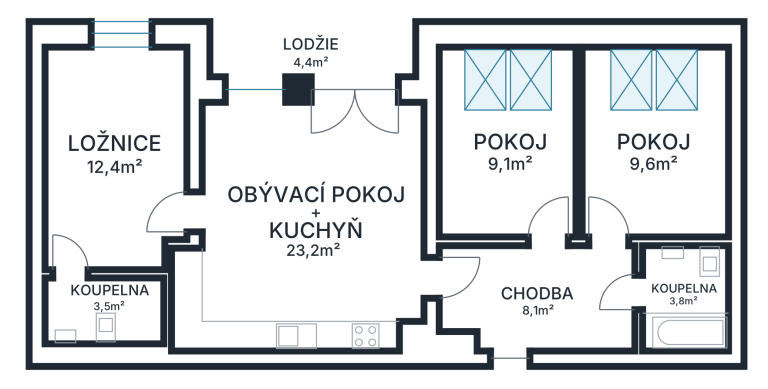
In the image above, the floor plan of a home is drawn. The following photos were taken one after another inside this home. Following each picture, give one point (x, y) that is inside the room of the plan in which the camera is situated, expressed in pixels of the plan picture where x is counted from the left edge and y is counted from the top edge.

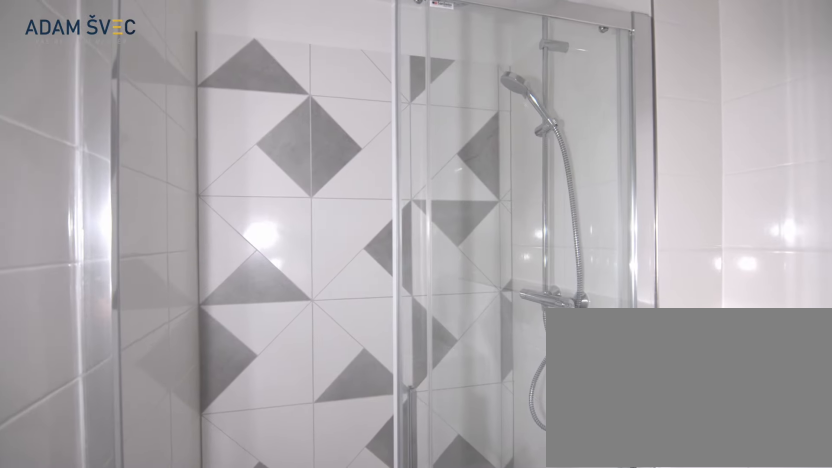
(104, 311)
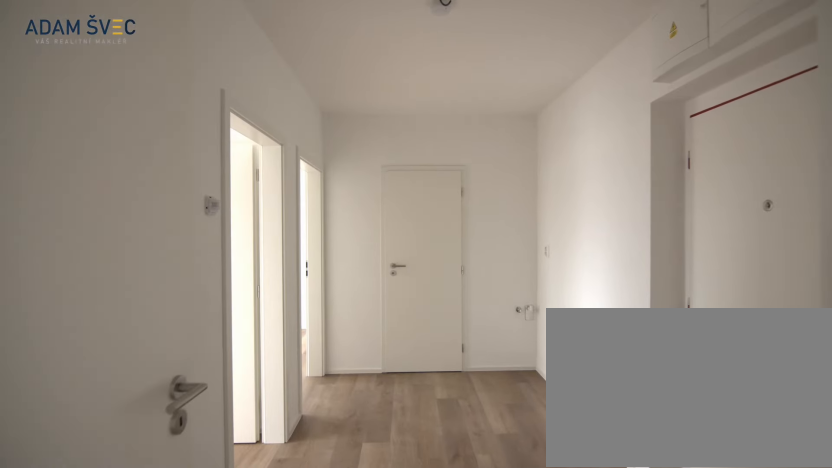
(539, 297)
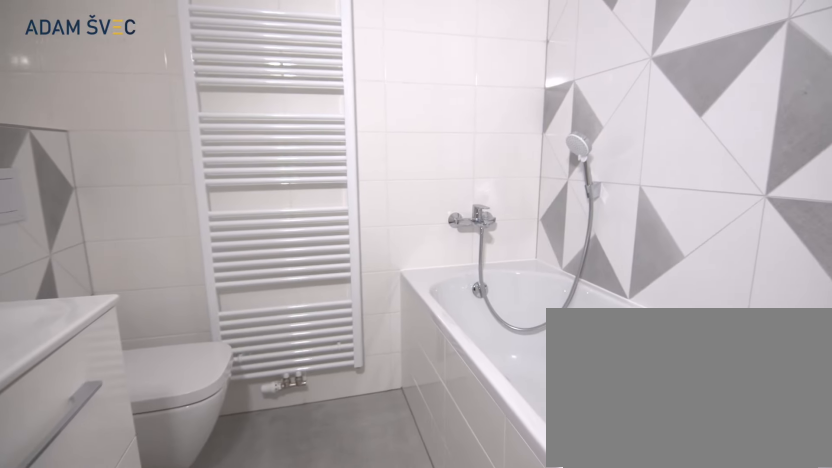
(685, 299)
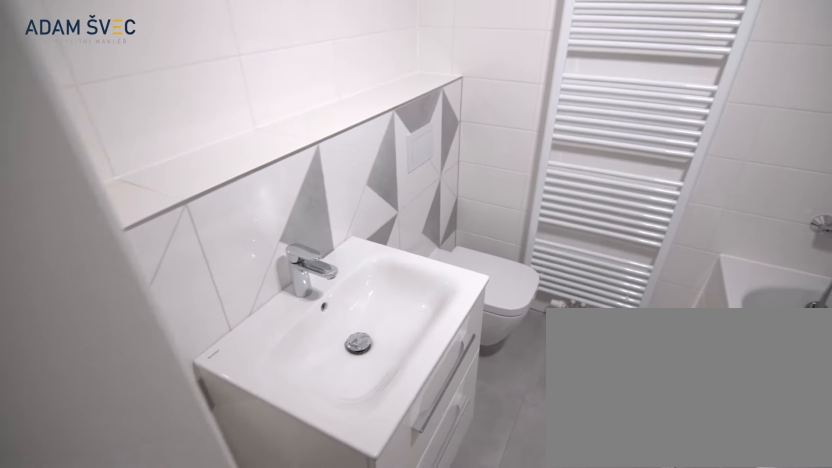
(685, 299)
